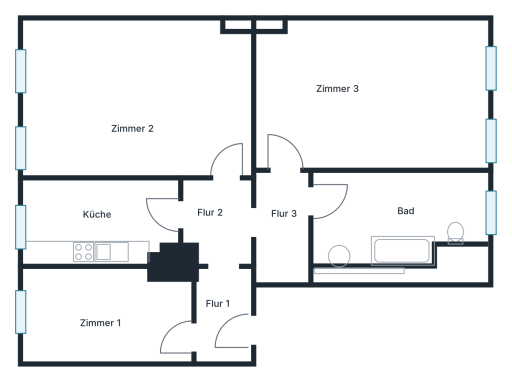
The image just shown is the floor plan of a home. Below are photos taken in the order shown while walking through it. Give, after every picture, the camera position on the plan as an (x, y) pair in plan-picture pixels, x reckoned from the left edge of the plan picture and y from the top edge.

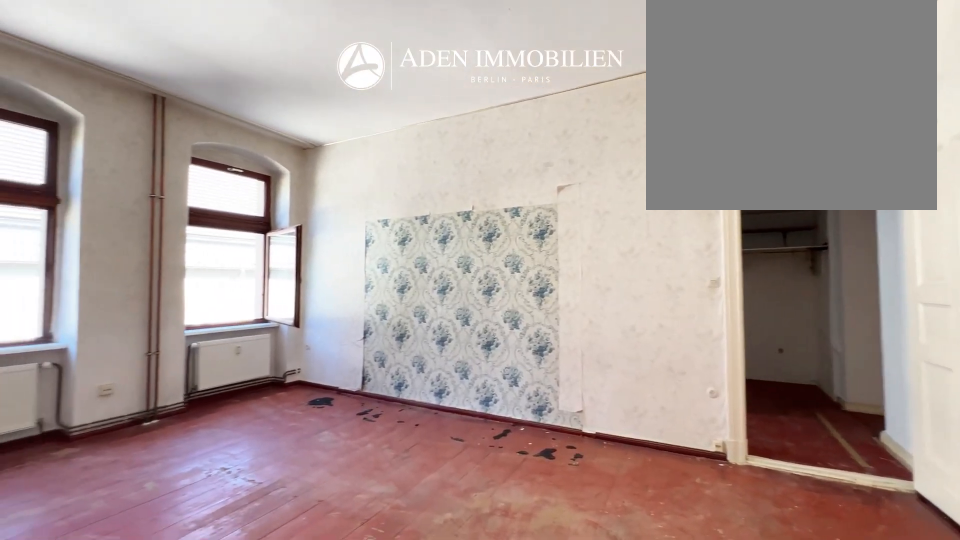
(303, 88)
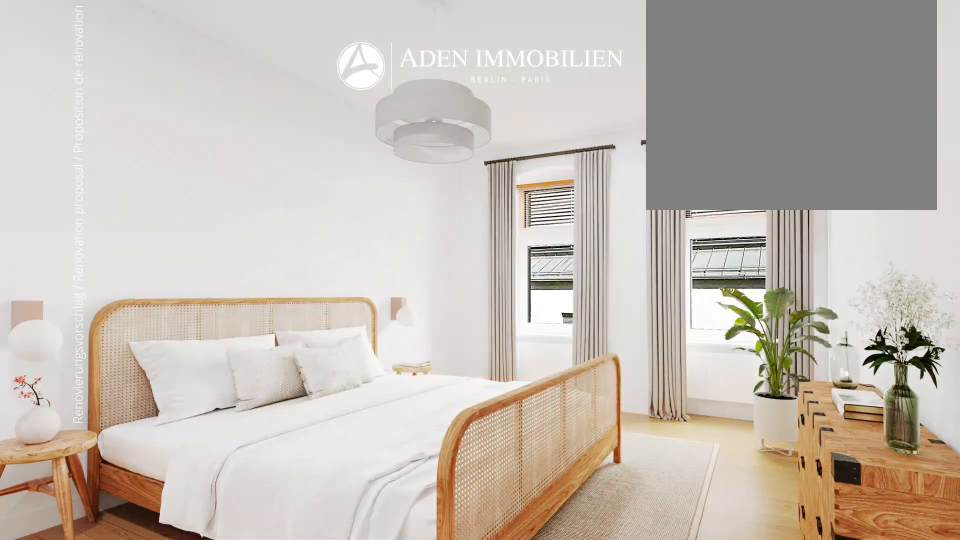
(303, 88)
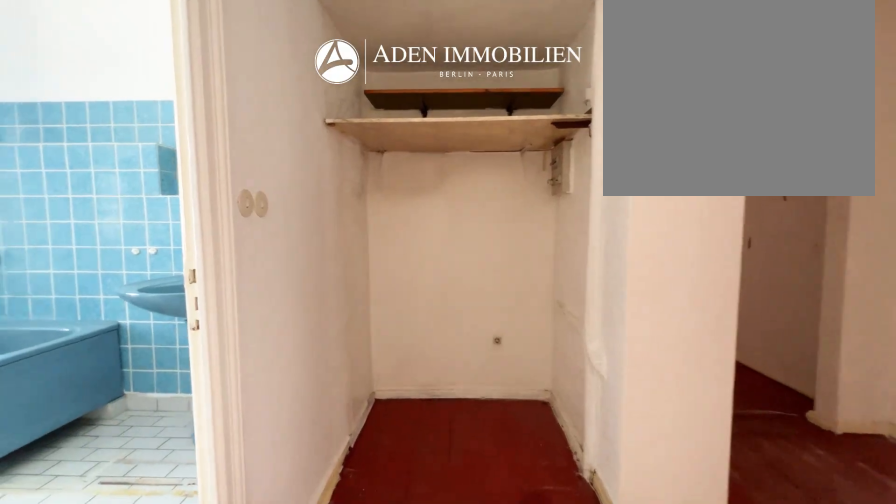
(285, 242)
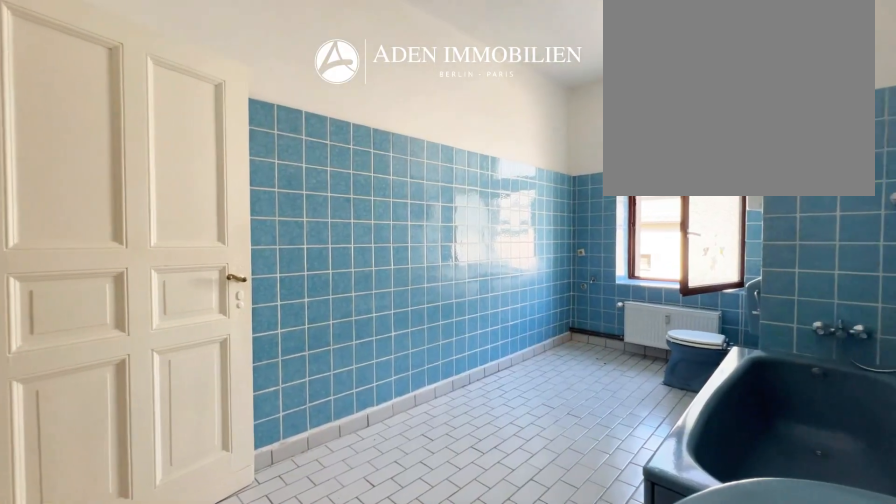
(382, 228)
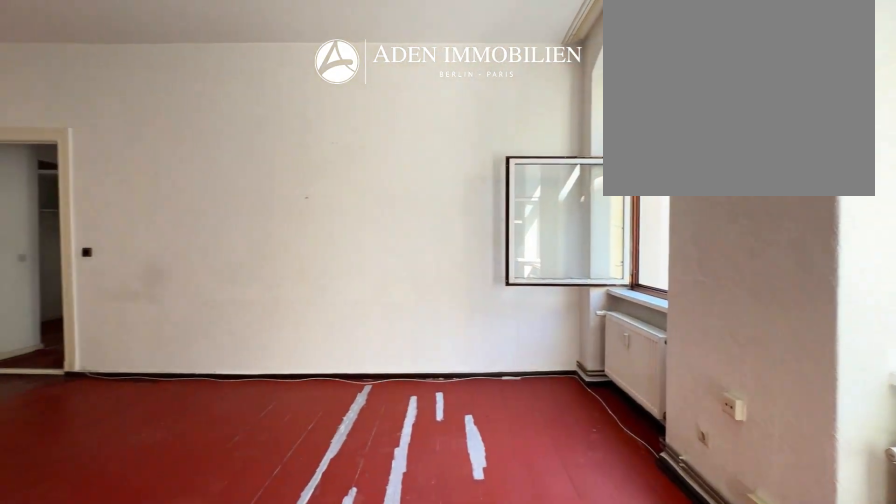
(129, 124)
